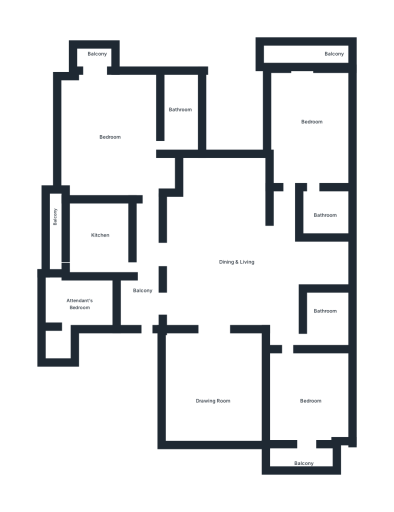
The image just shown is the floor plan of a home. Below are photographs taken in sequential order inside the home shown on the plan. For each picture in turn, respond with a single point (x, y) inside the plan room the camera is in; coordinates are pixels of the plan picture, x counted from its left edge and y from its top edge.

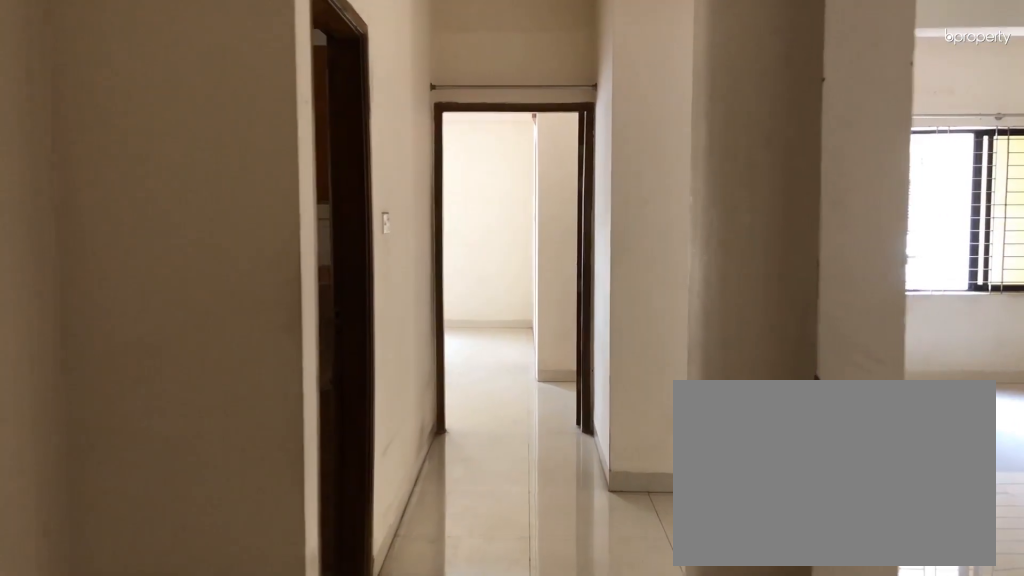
(201, 270)
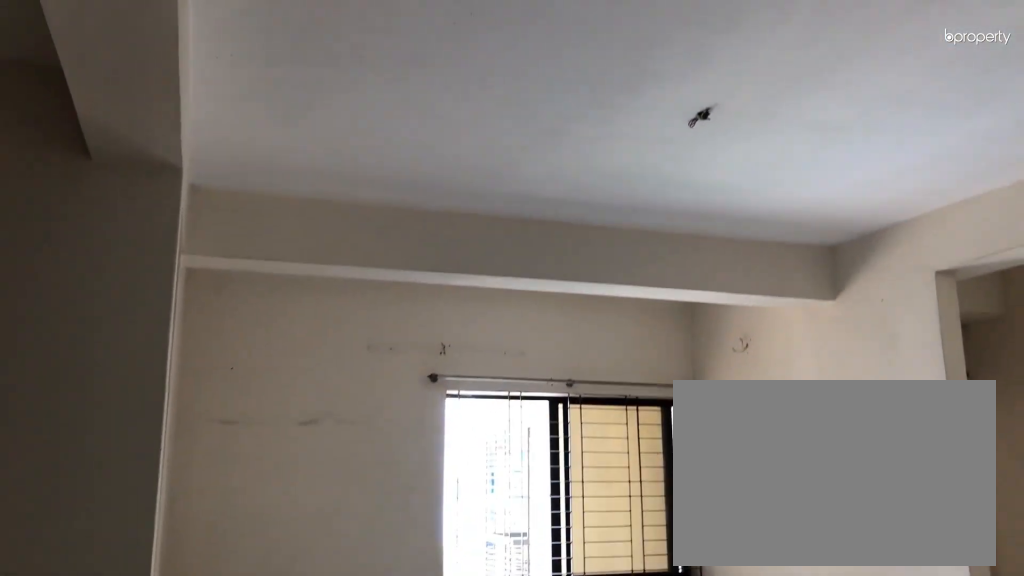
(224, 263)
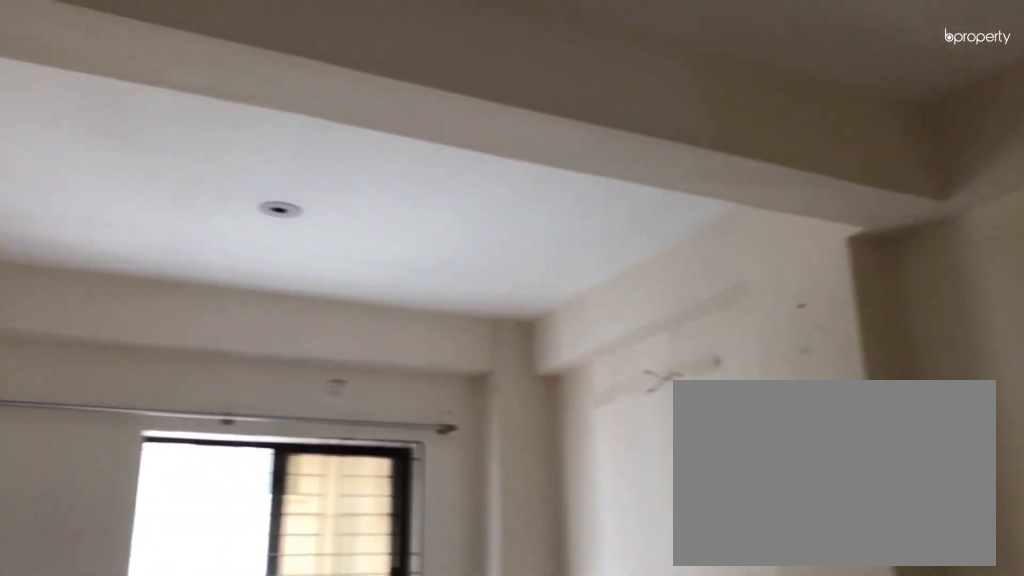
(215, 392)
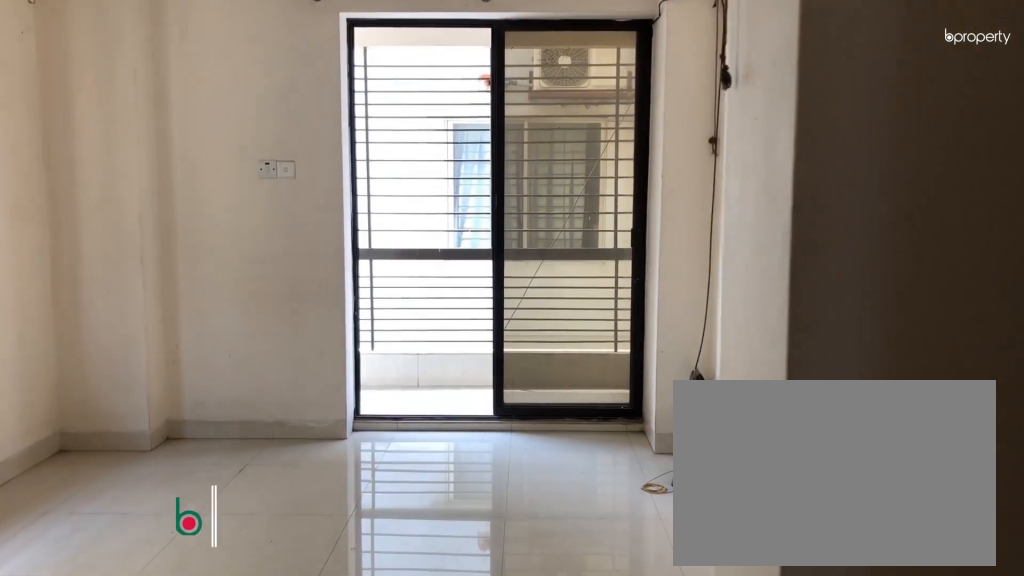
(303, 398)
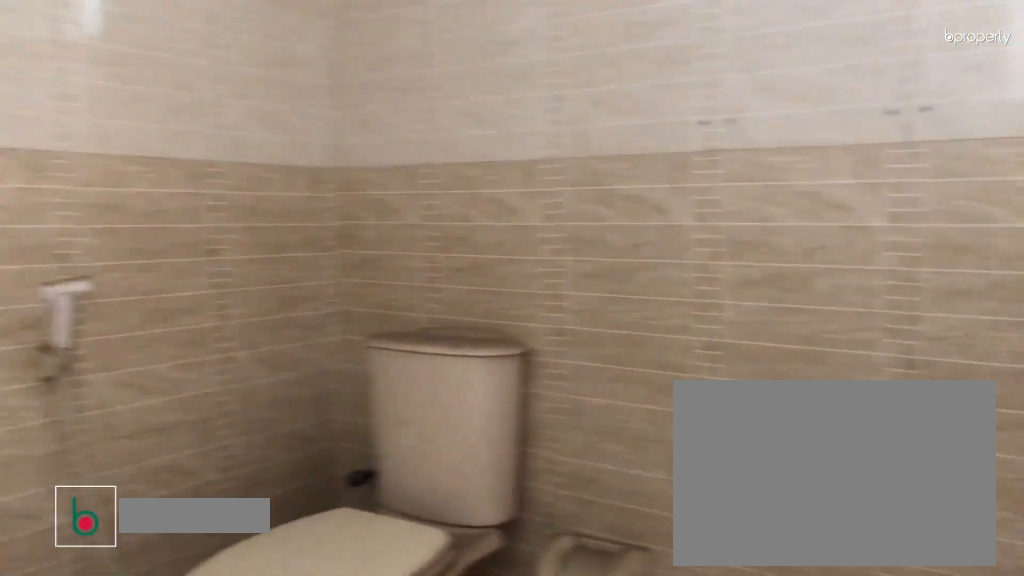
(326, 318)
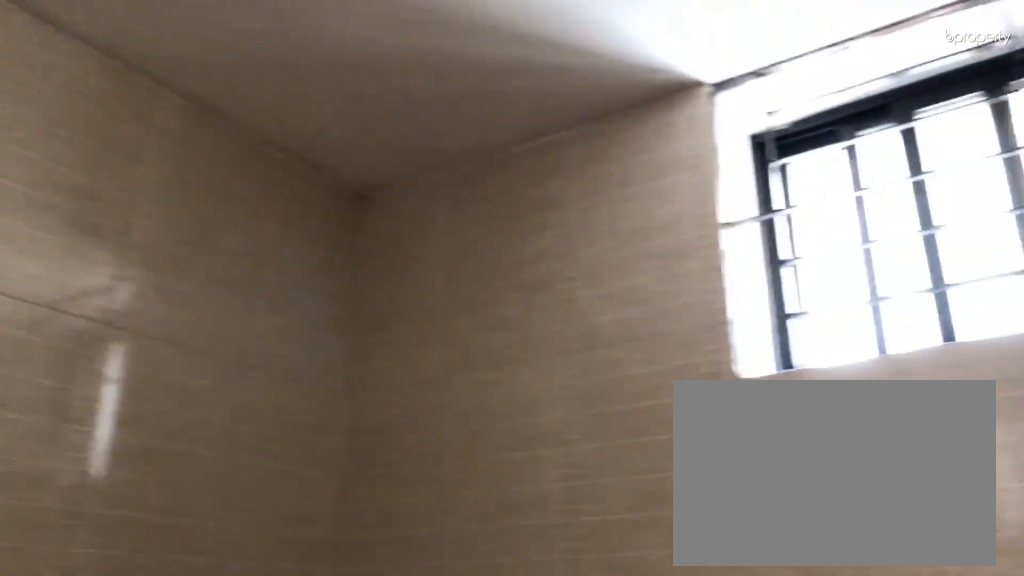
(326, 318)
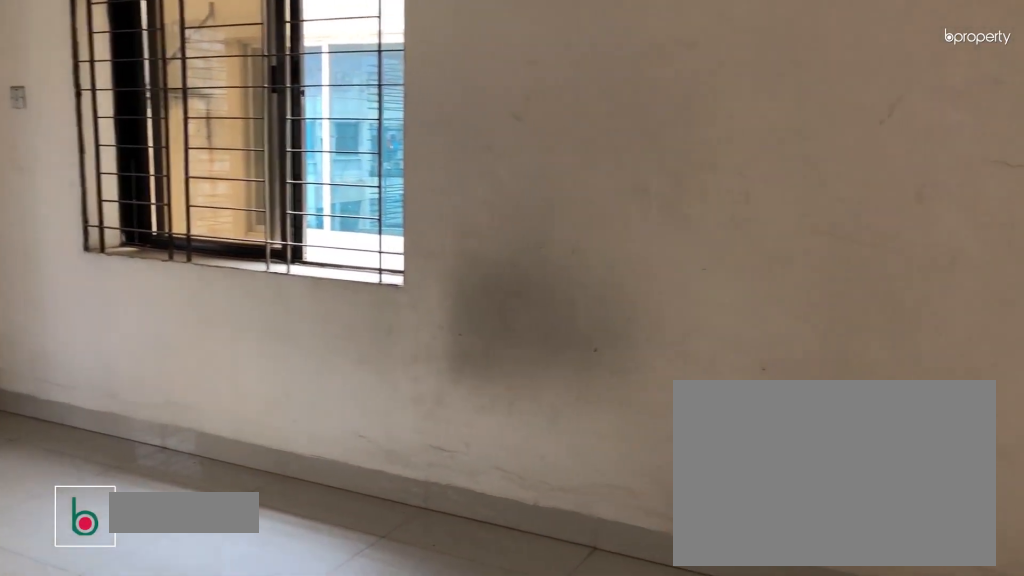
(310, 121)
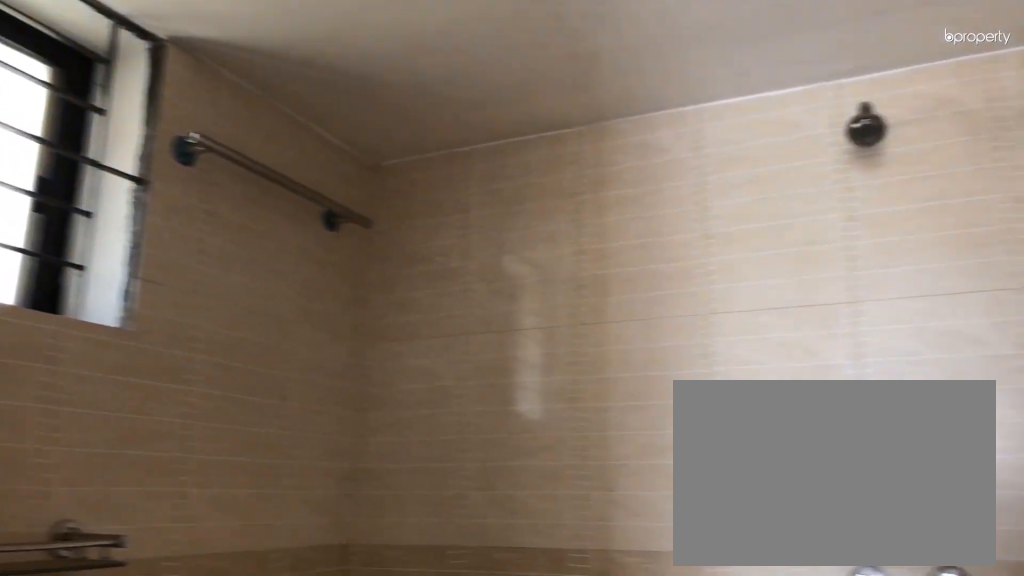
(325, 217)
